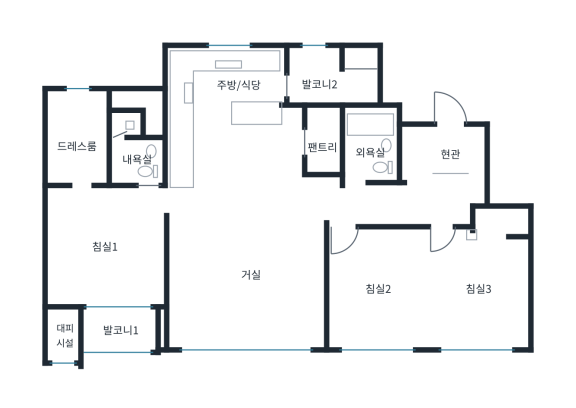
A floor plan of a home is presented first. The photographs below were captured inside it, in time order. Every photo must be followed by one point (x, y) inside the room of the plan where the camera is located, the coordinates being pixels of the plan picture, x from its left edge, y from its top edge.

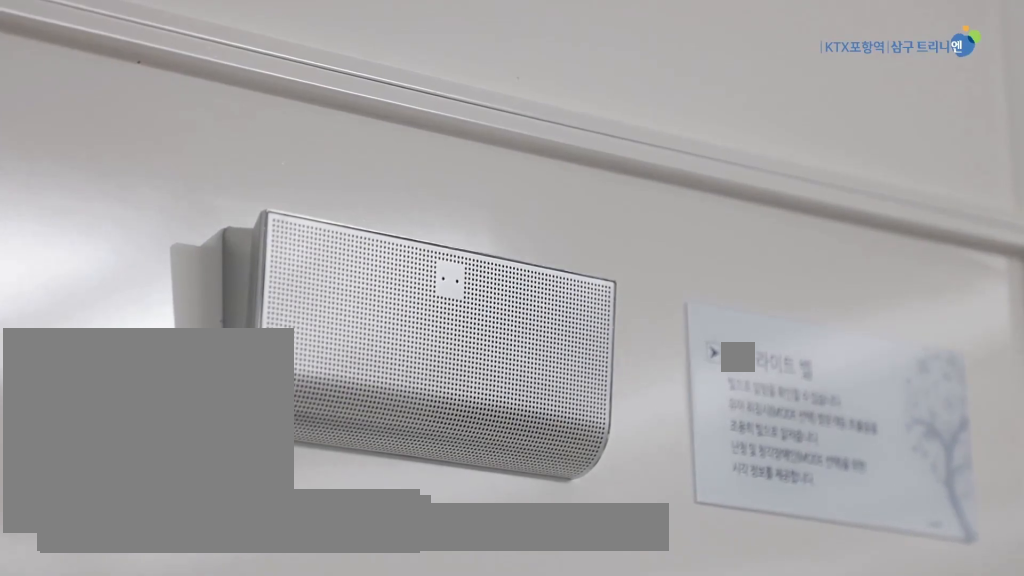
(247, 284)
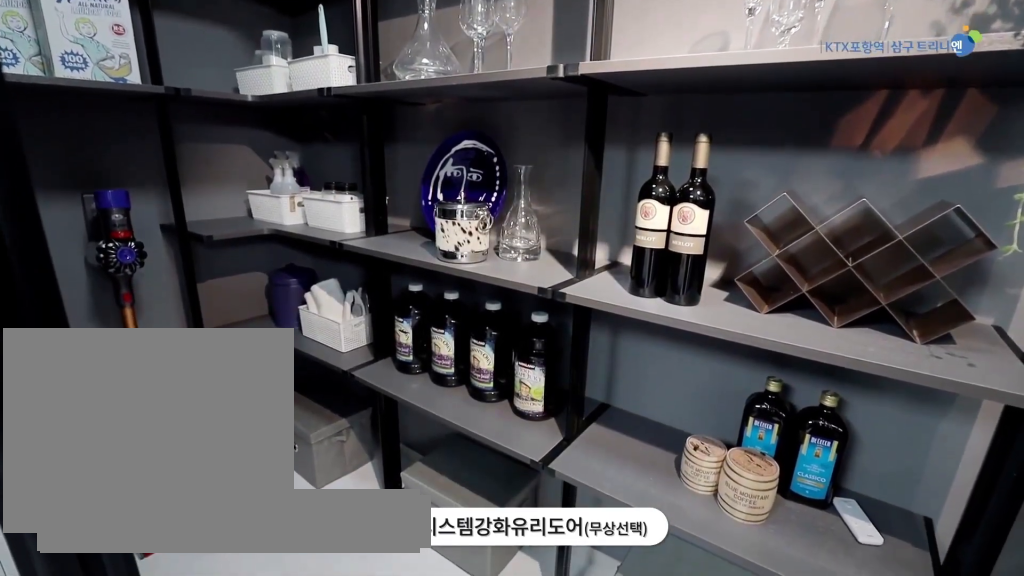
(323, 145)
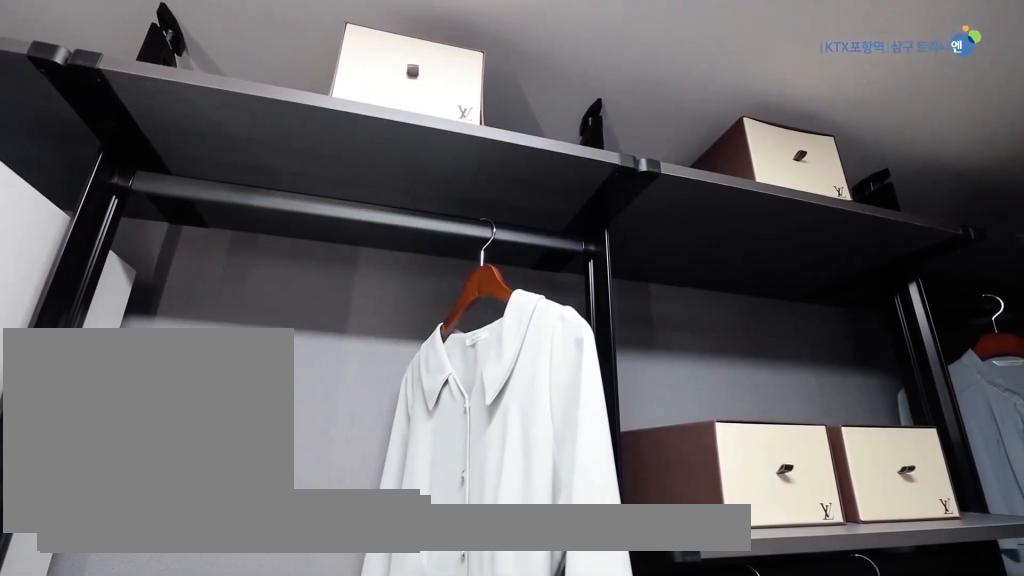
(75, 139)
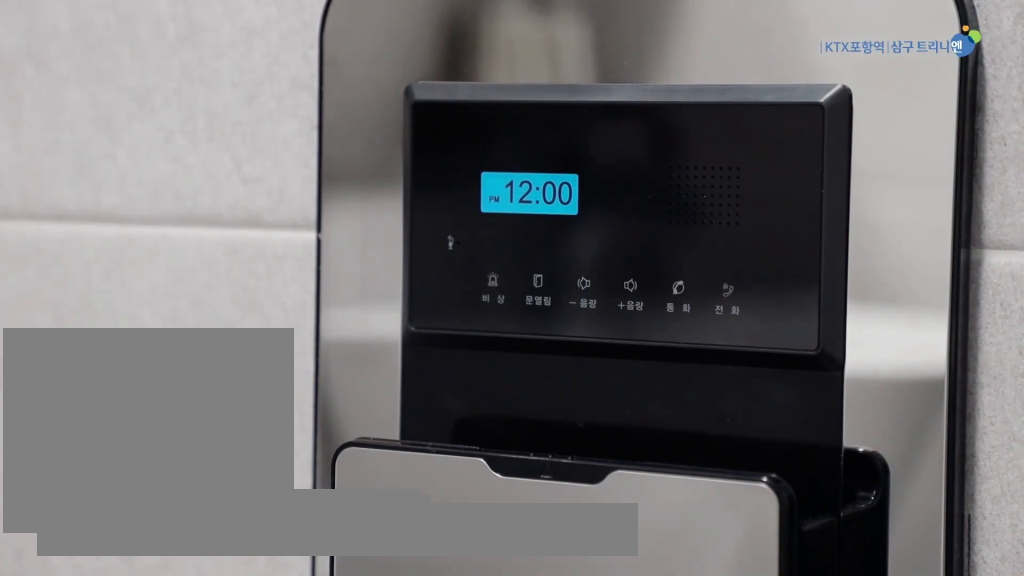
(132, 148)
